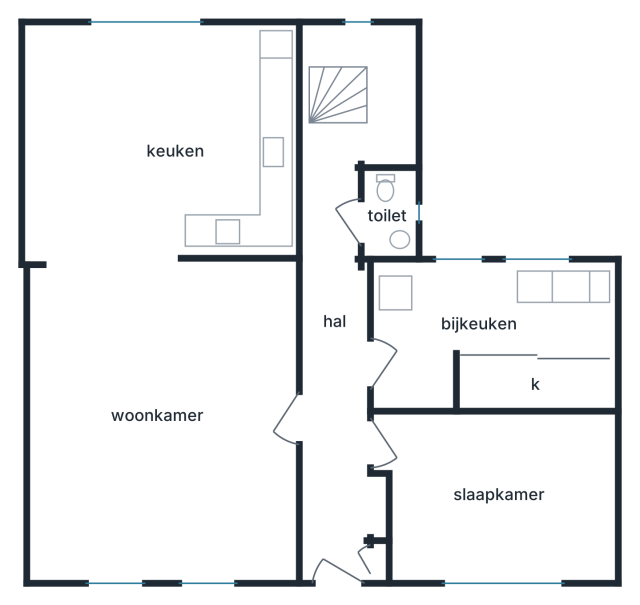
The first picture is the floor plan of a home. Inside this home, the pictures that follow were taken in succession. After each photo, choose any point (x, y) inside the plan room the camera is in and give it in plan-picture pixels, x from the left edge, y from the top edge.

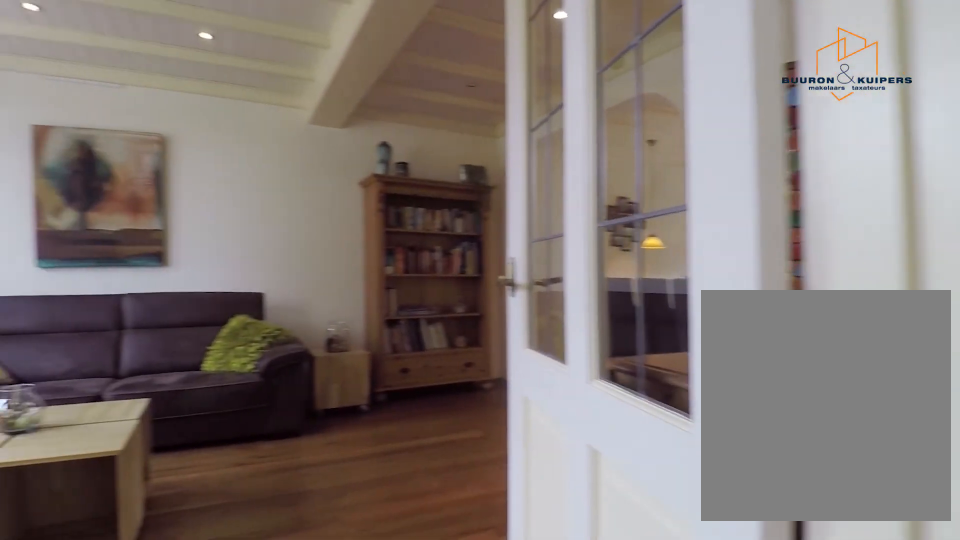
(165, 419)
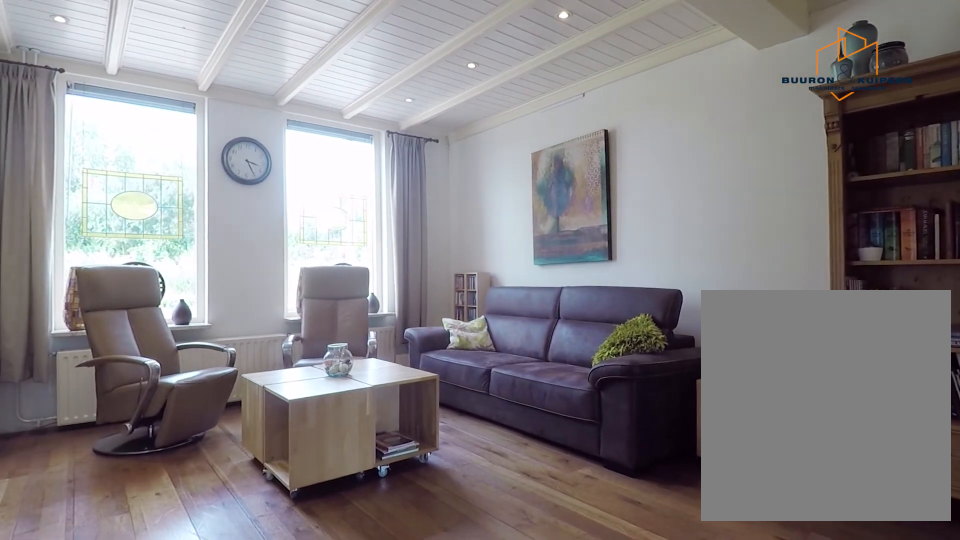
(165, 419)
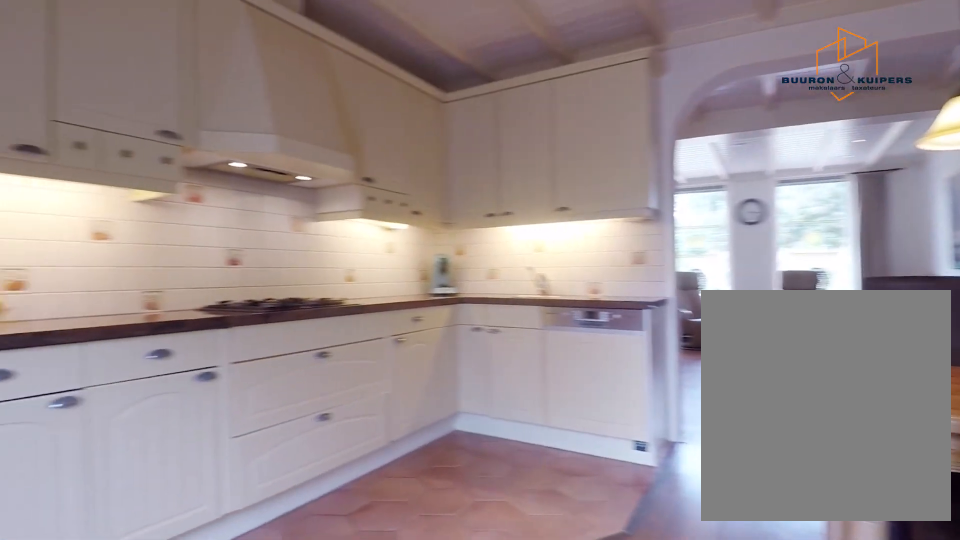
(164, 146)
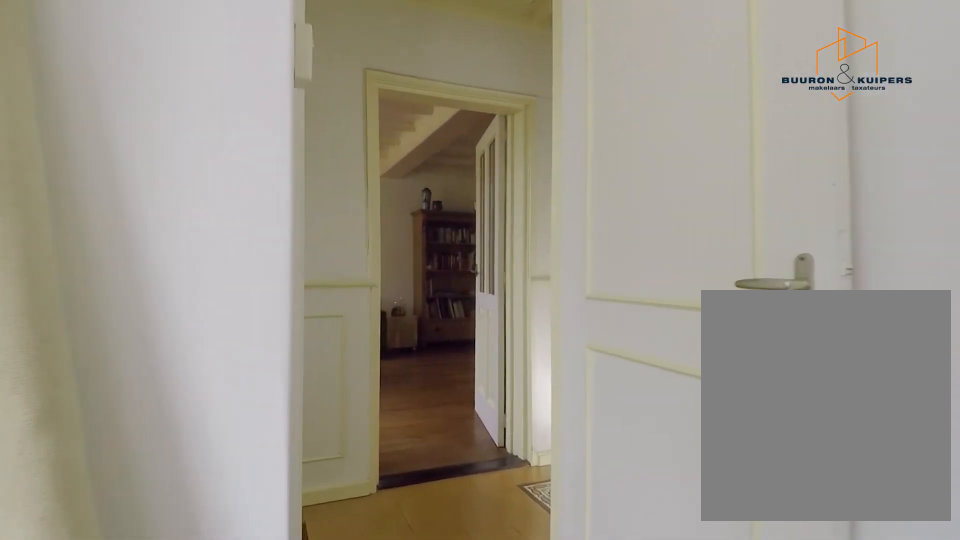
(498, 494)
